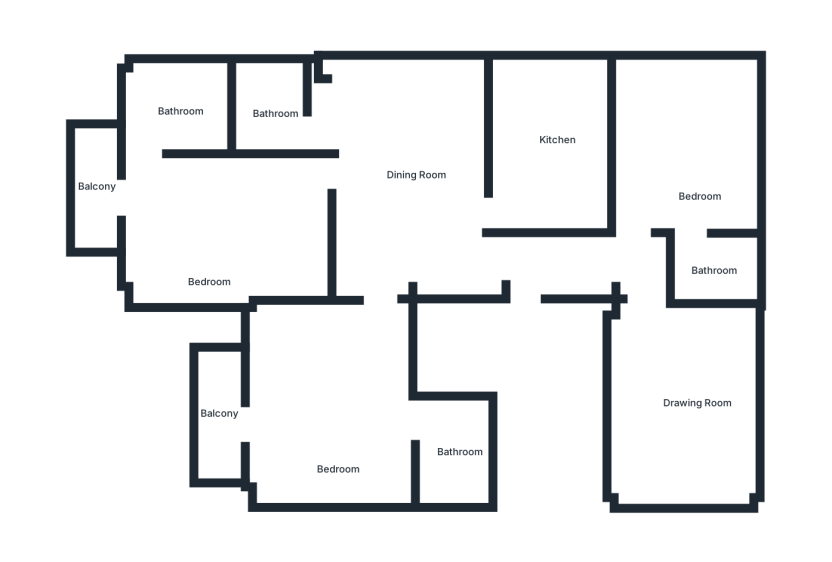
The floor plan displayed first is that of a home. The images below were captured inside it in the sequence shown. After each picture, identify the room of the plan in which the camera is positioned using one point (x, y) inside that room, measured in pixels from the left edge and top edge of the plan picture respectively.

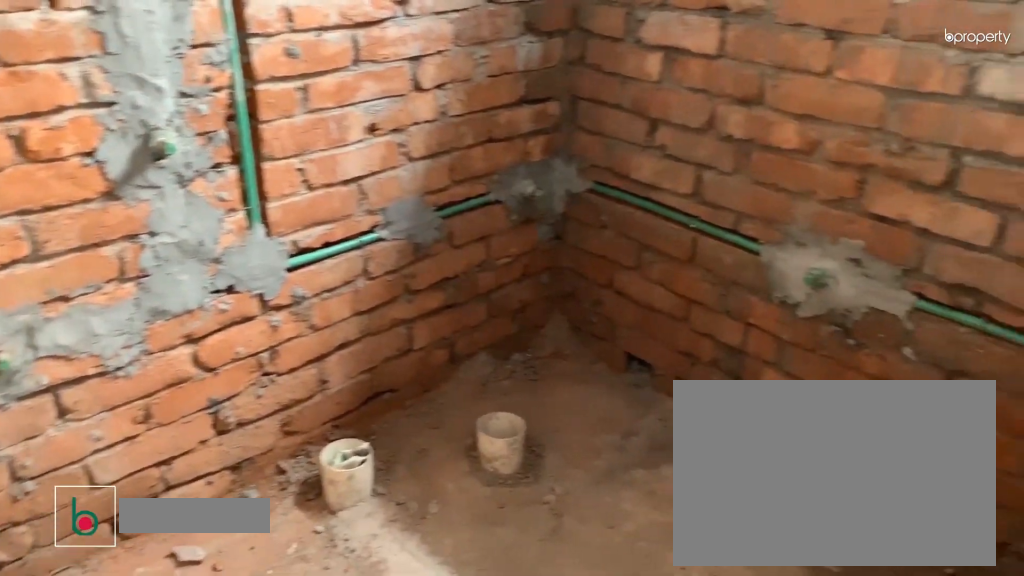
(277, 106)
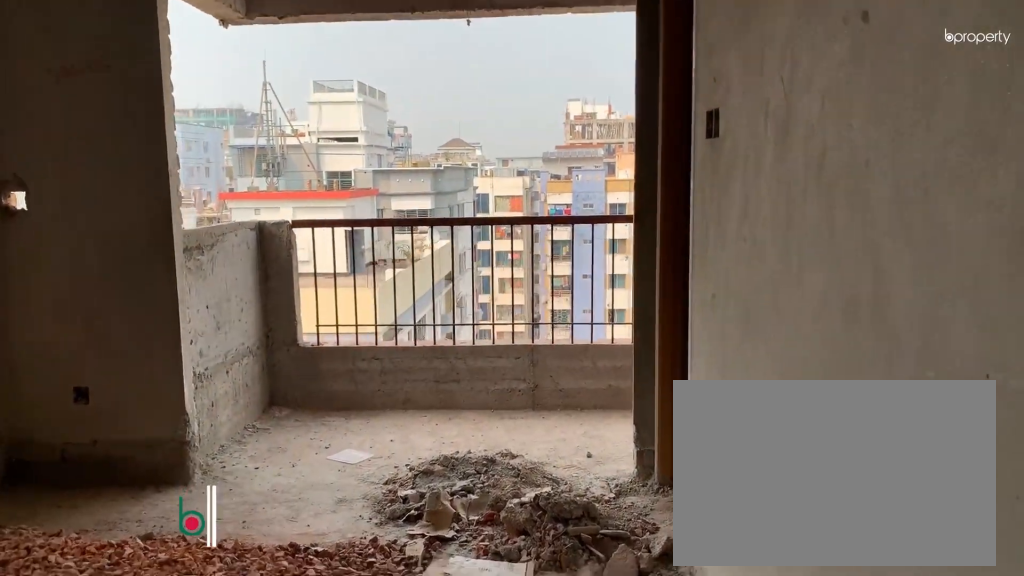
(214, 228)
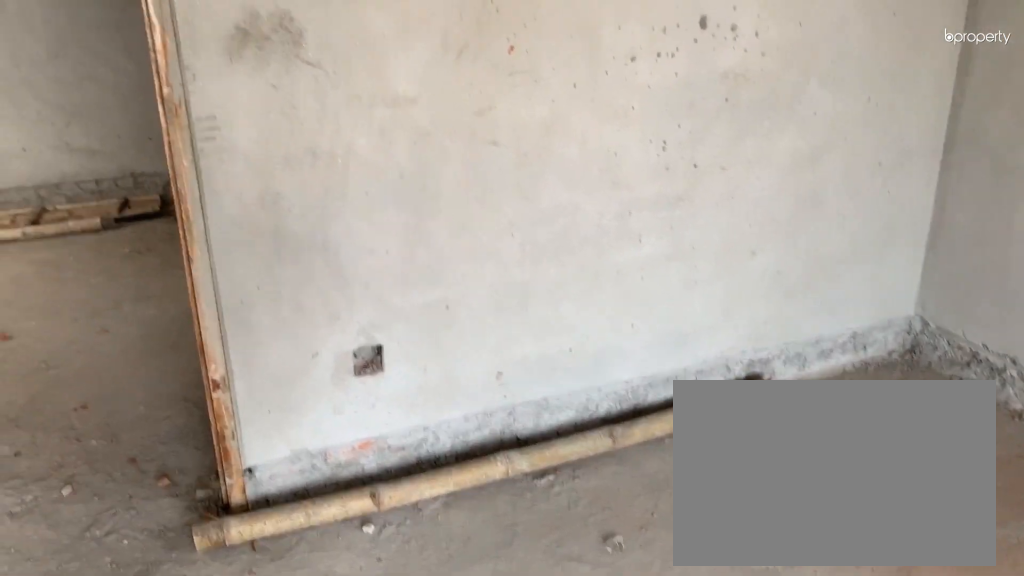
(213, 228)
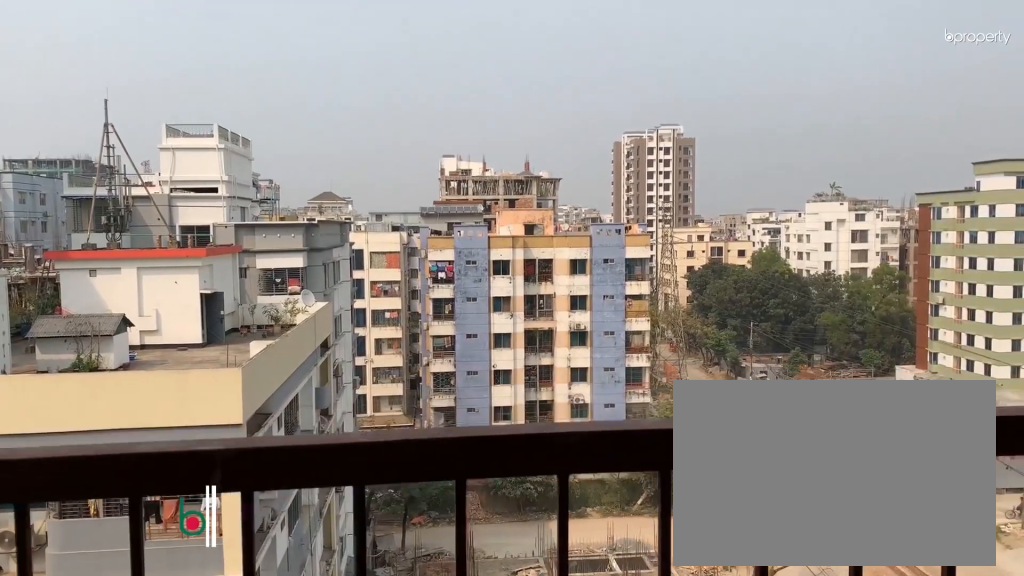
(100, 186)
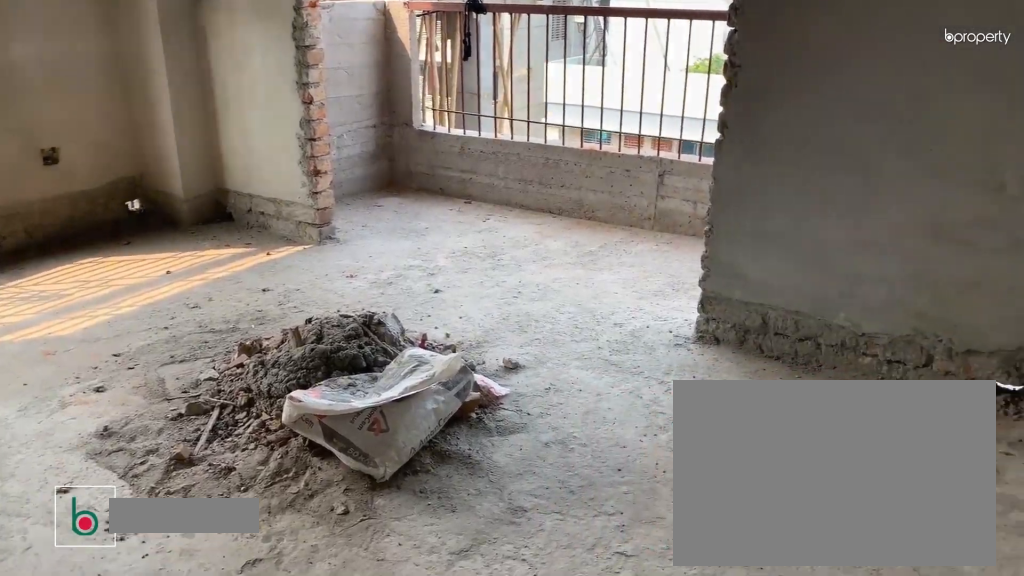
(334, 404)
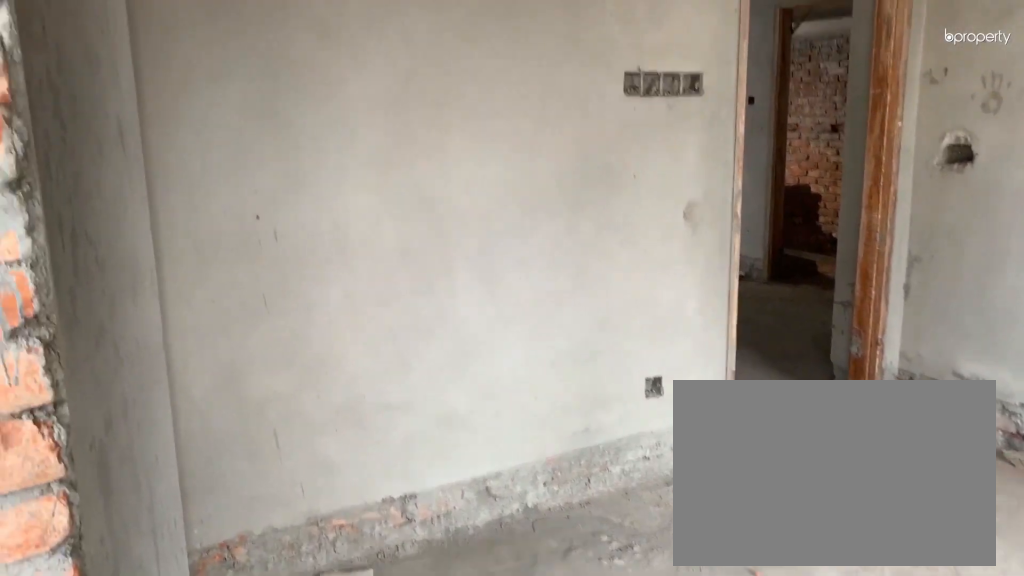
(334, 404)
